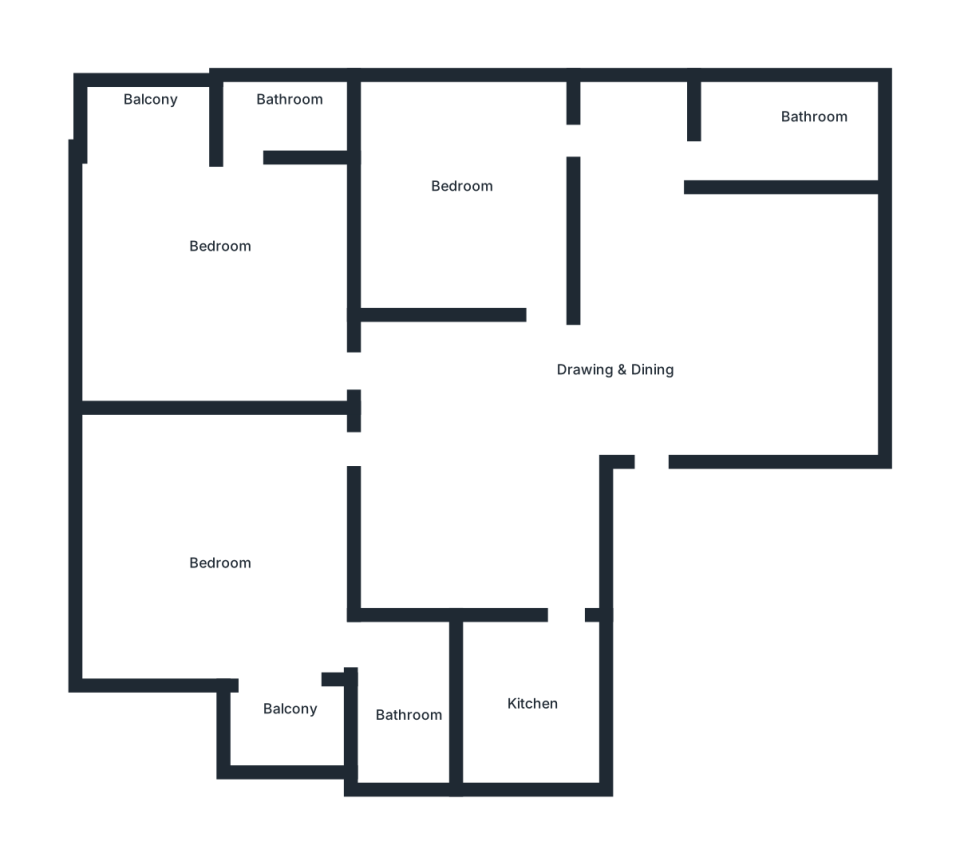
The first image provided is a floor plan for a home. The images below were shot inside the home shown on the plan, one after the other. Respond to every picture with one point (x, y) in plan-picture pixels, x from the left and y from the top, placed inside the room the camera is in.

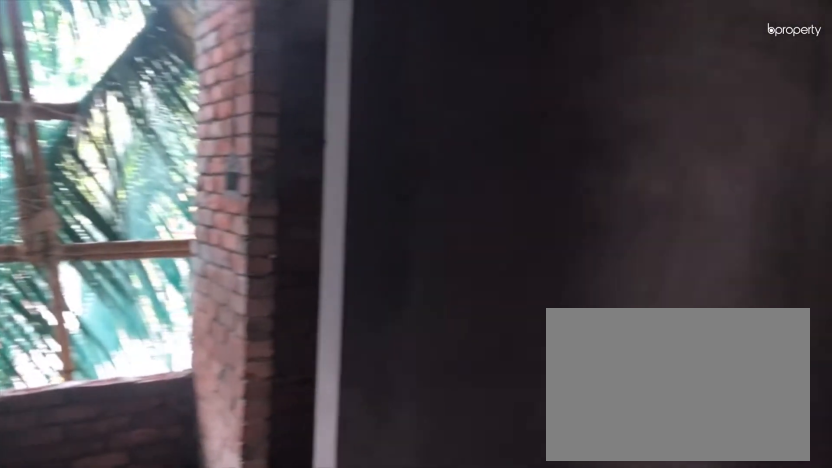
(691, 336)
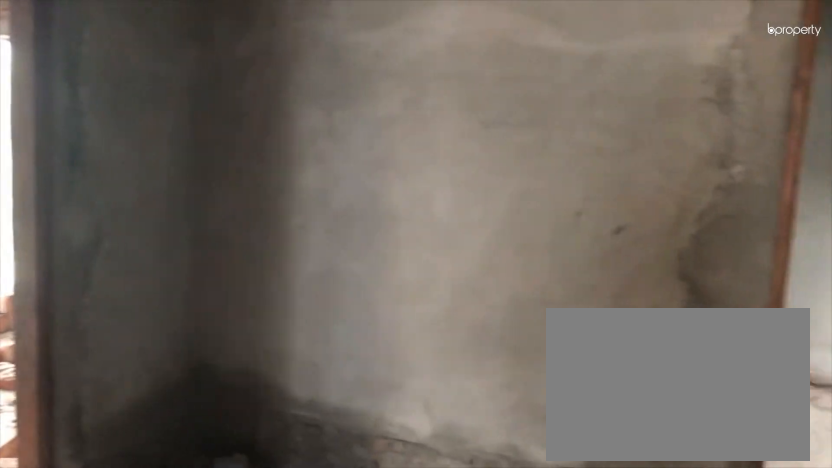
(540, 412)
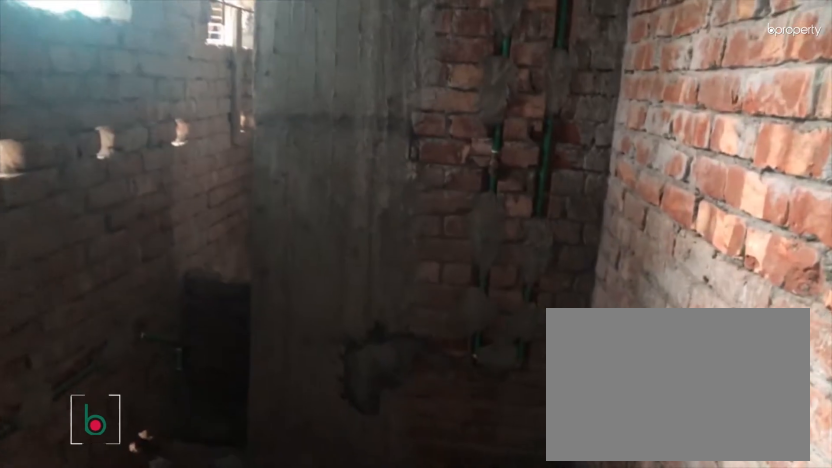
(768, 150)
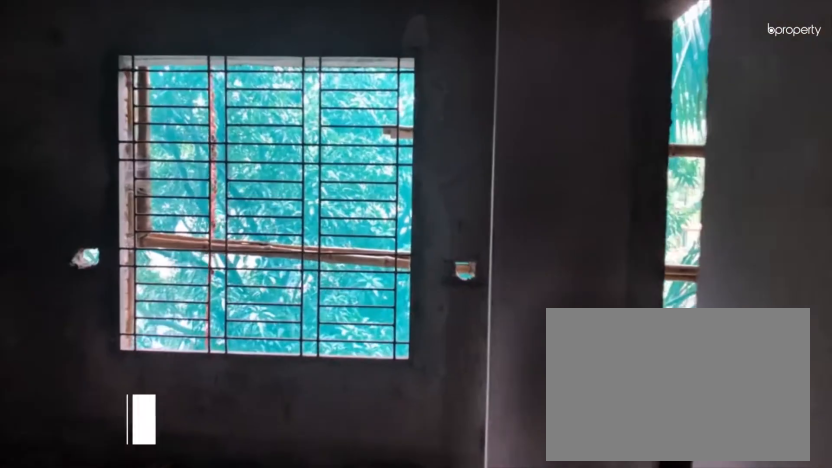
(463, 191)
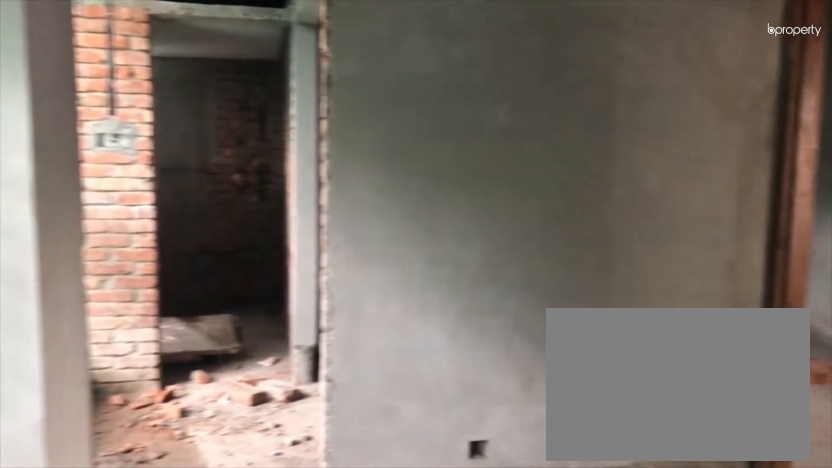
(463, 191)
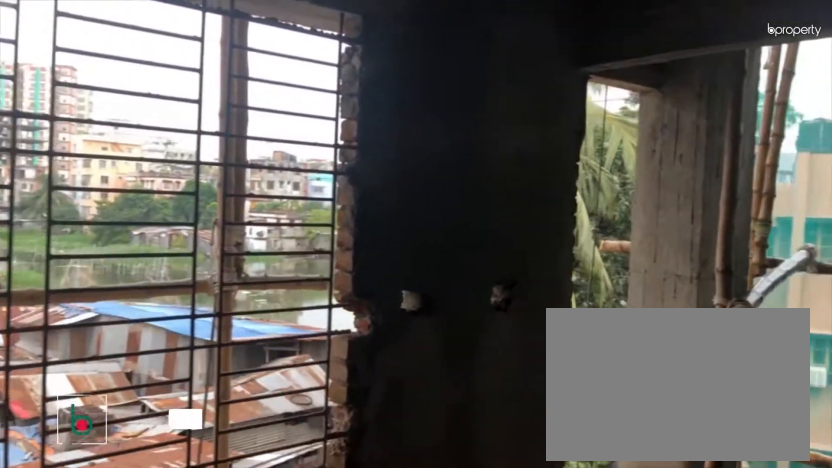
(214, 250)
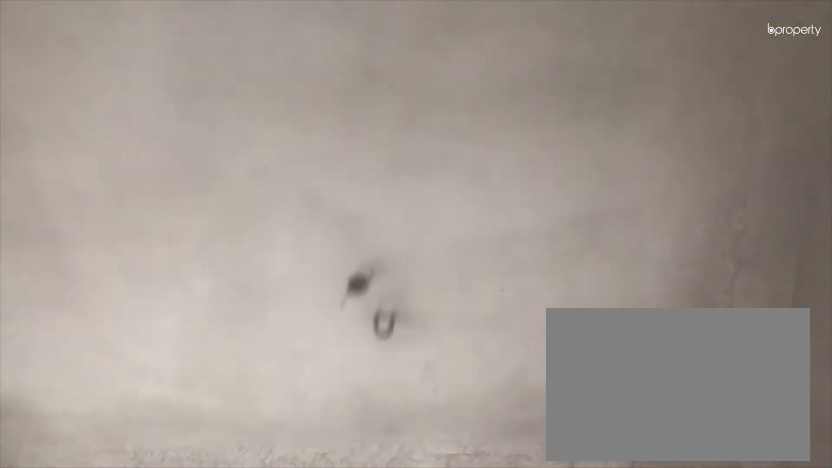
(228, 245)
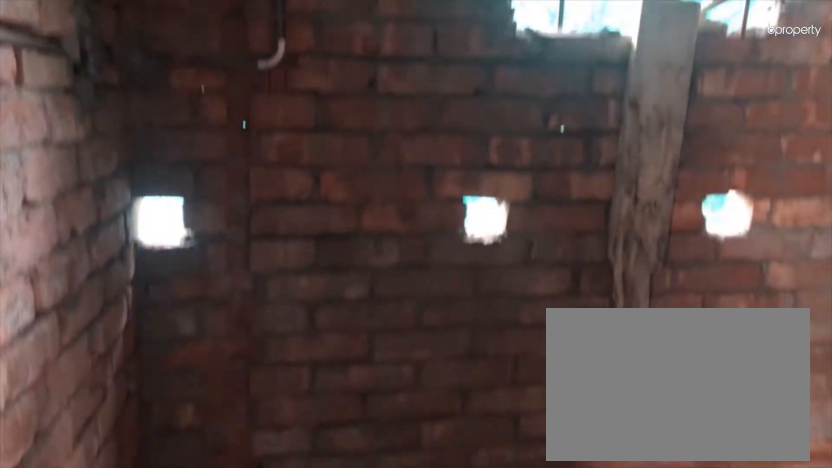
(274, 117)
